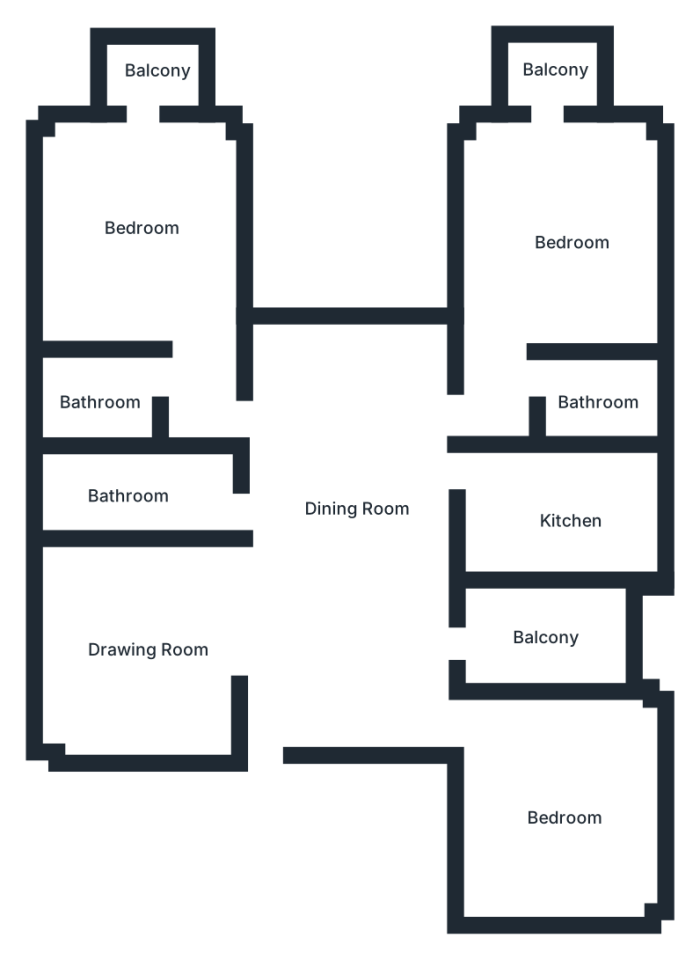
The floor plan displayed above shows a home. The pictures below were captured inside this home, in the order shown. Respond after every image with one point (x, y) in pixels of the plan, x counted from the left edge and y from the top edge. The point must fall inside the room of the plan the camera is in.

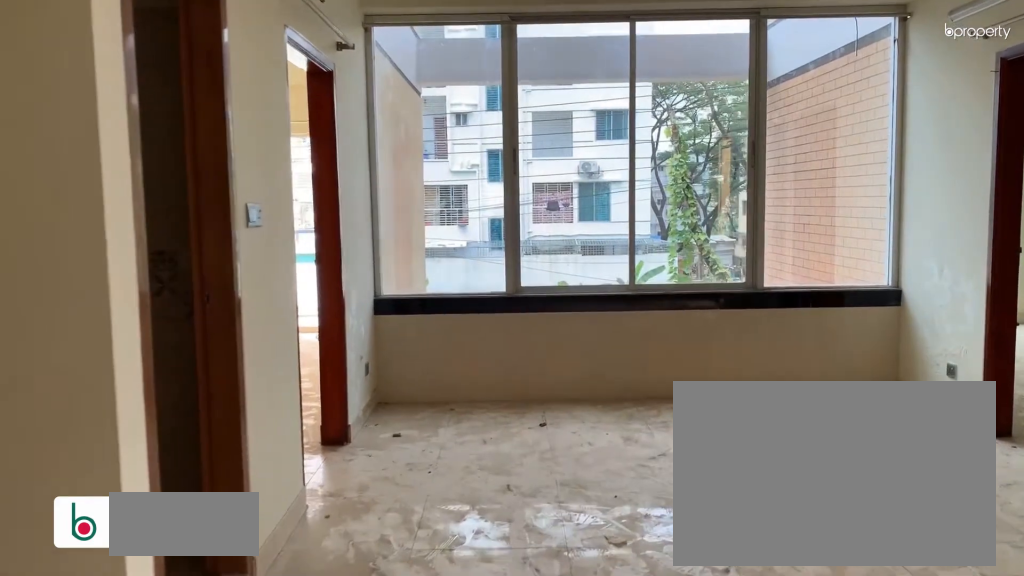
(349, 523)
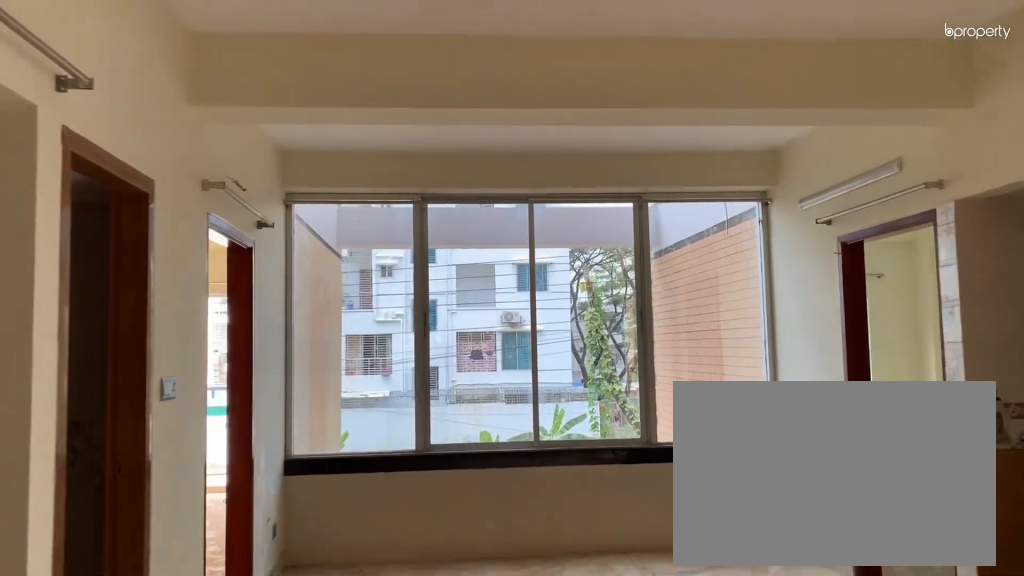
(348, 523)
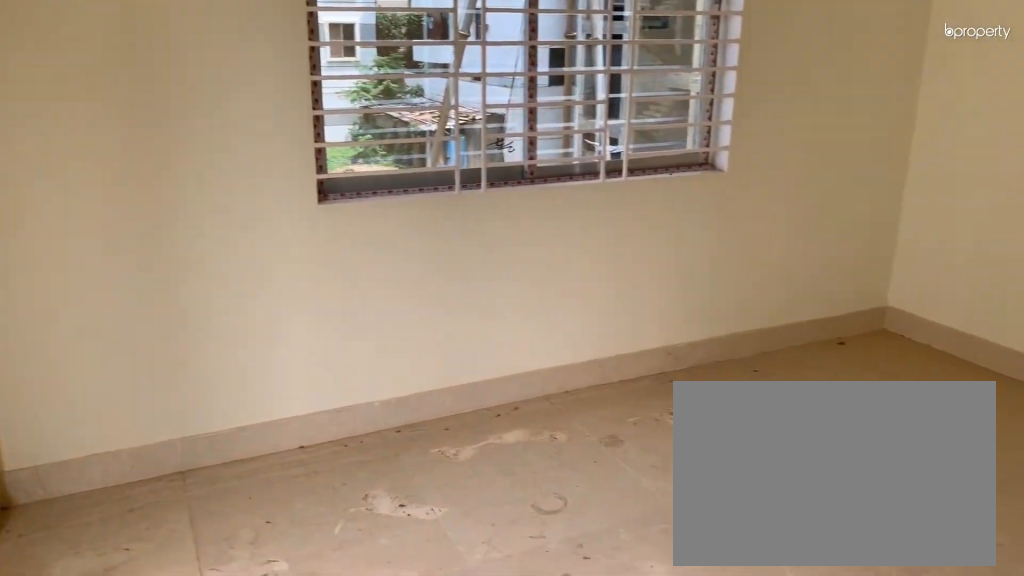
(556, 234)
